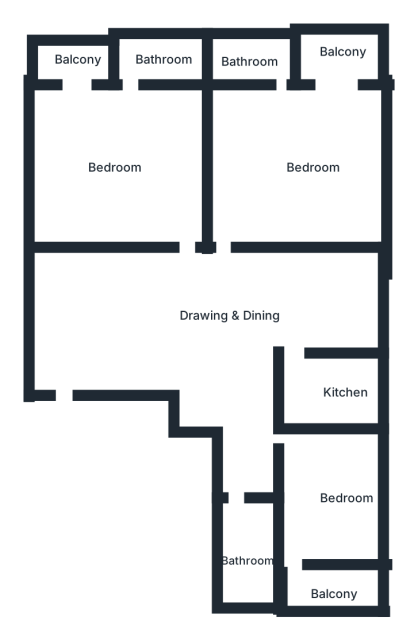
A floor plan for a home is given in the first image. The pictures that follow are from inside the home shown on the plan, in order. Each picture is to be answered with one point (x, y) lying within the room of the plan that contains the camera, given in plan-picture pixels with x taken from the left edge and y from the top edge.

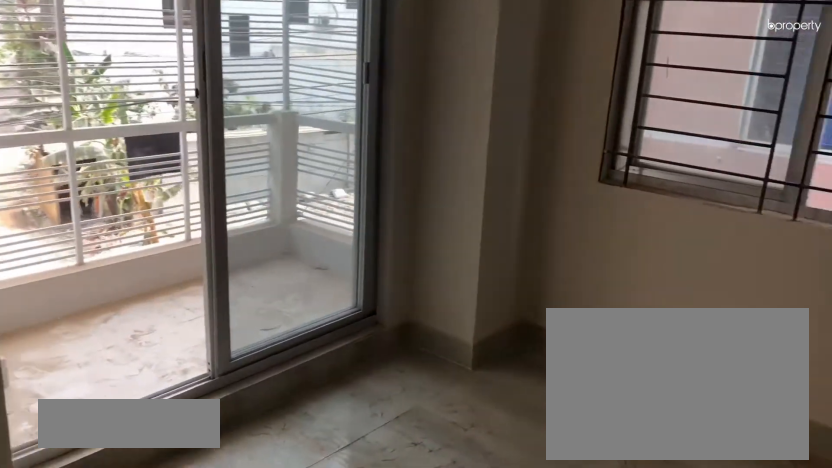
(322, 164)
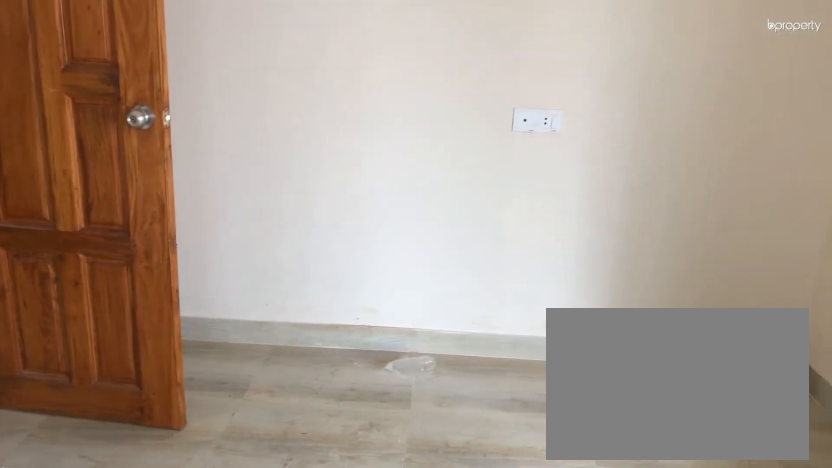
(322, 164)
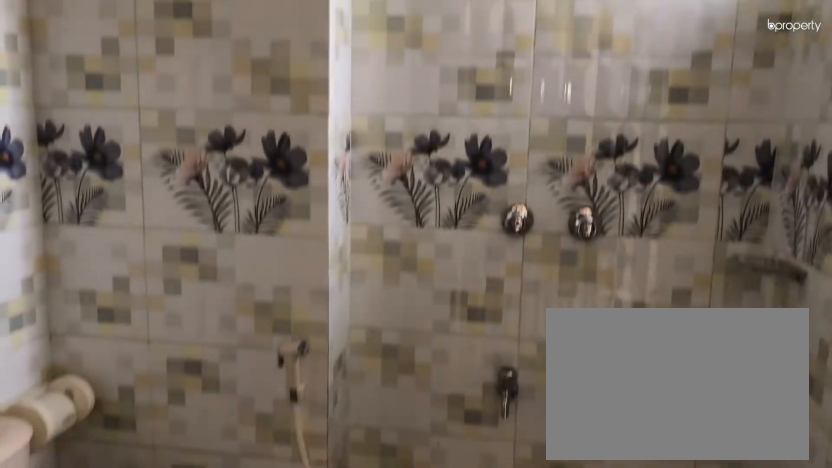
(256, 62)
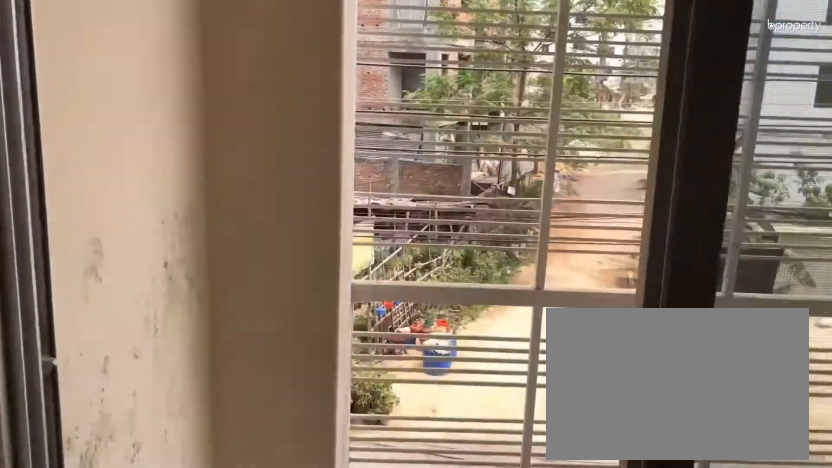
(340, 94)
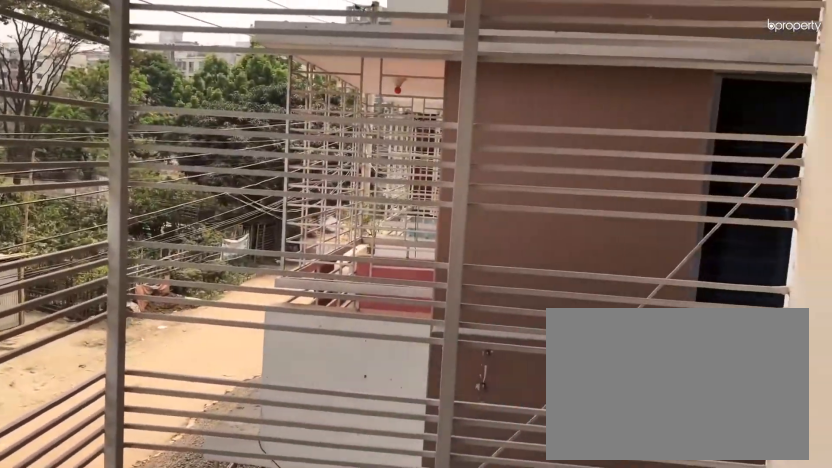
(339, 66)
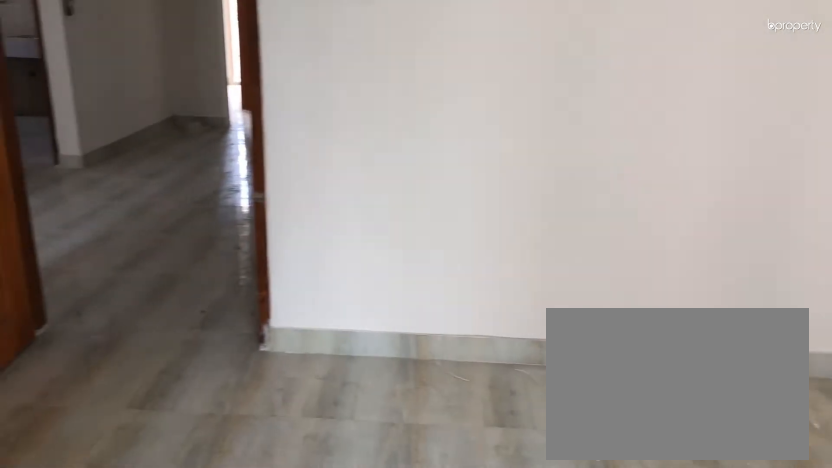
(123, 105)
